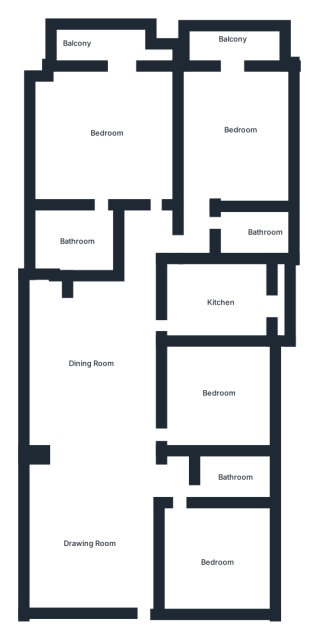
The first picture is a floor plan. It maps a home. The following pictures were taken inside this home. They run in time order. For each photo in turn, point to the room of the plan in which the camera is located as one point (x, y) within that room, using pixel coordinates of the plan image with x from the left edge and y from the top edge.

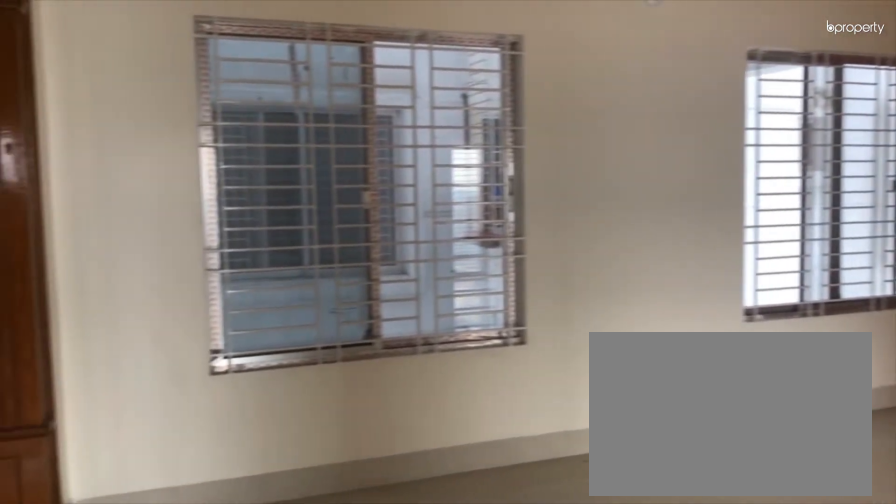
(94, 363)
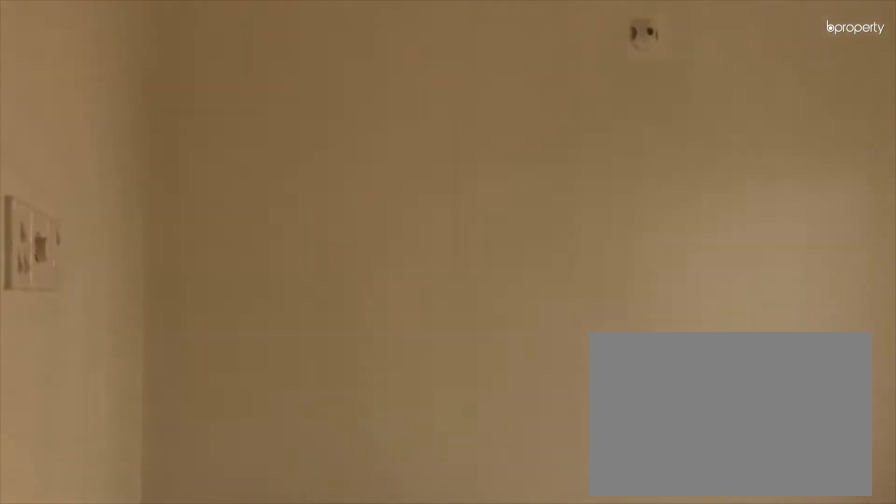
(217, 392)
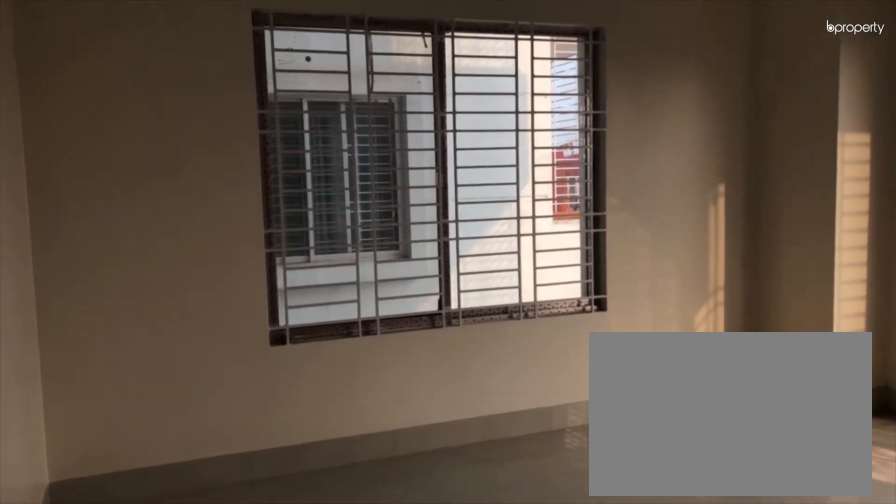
(137, 164)
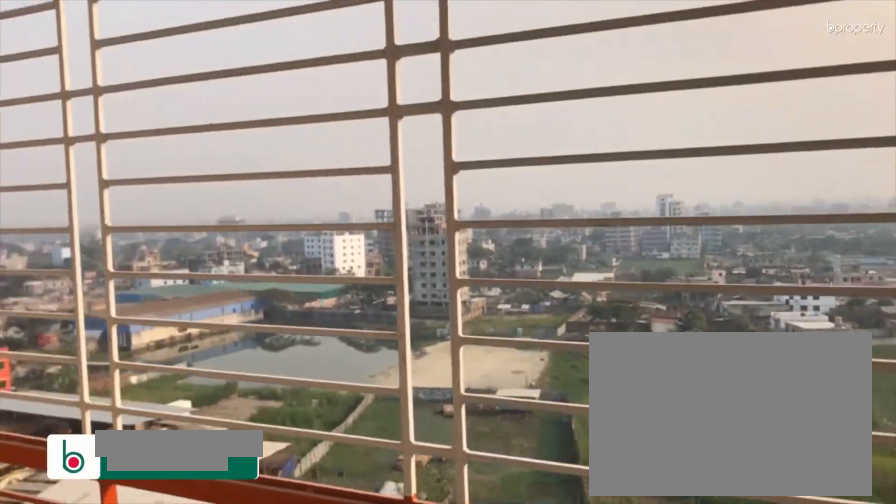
(99, 42)
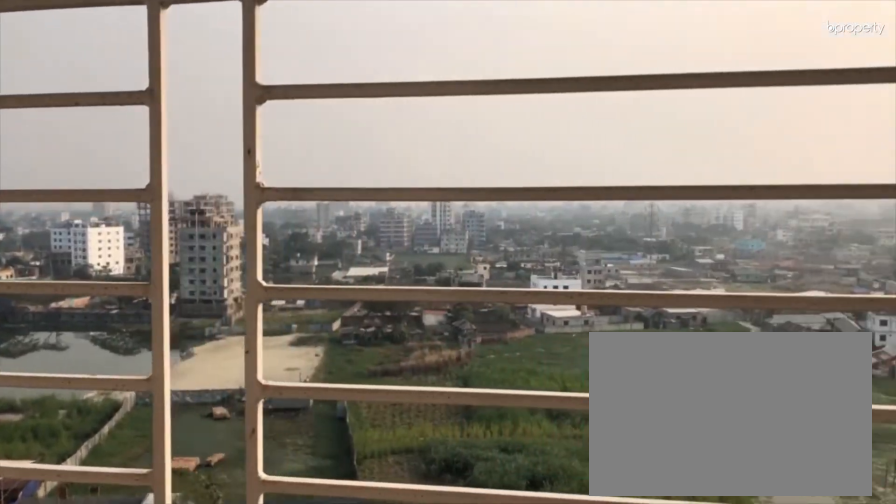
(99, 42)
